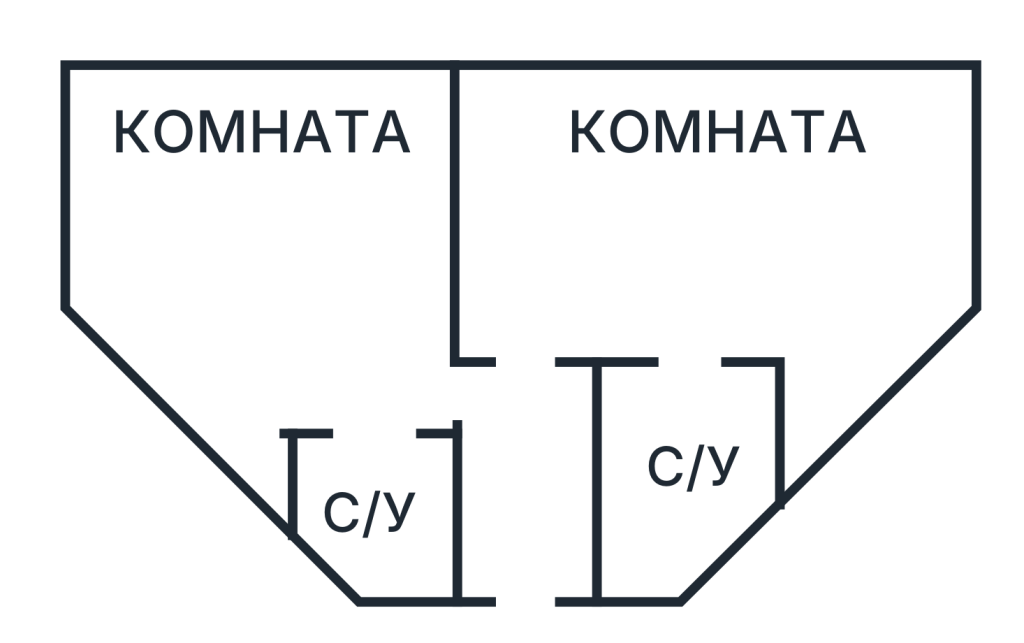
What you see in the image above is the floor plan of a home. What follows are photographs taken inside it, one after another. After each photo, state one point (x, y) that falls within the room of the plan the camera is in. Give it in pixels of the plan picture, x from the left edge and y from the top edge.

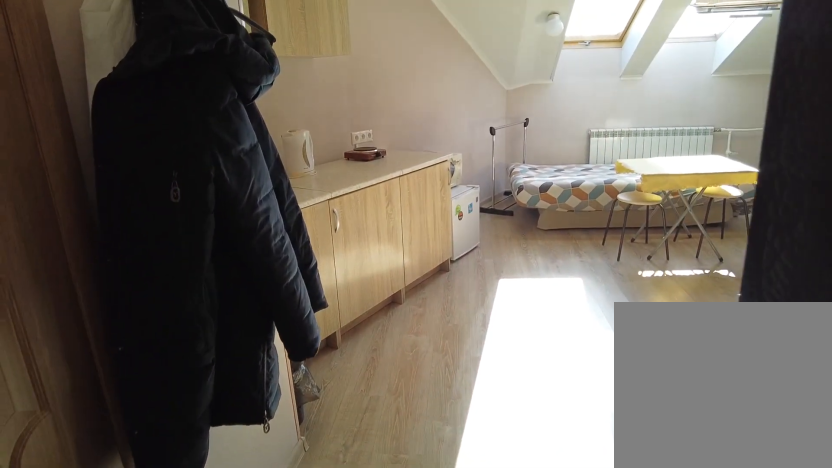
(492, 411)
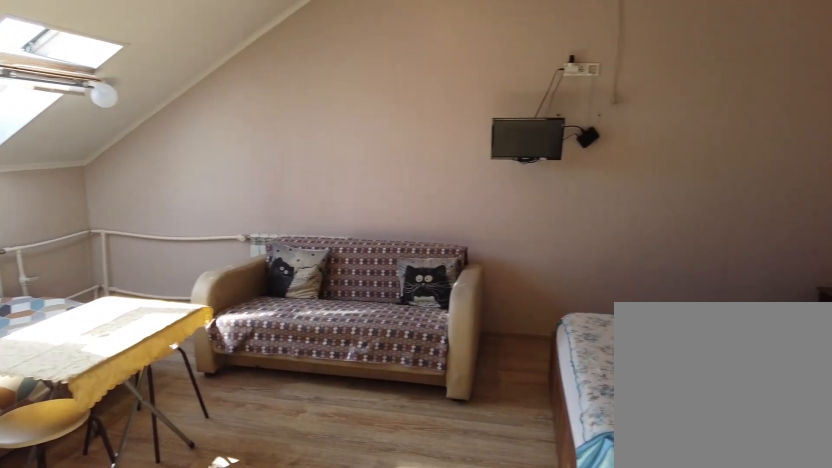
(335, 344)
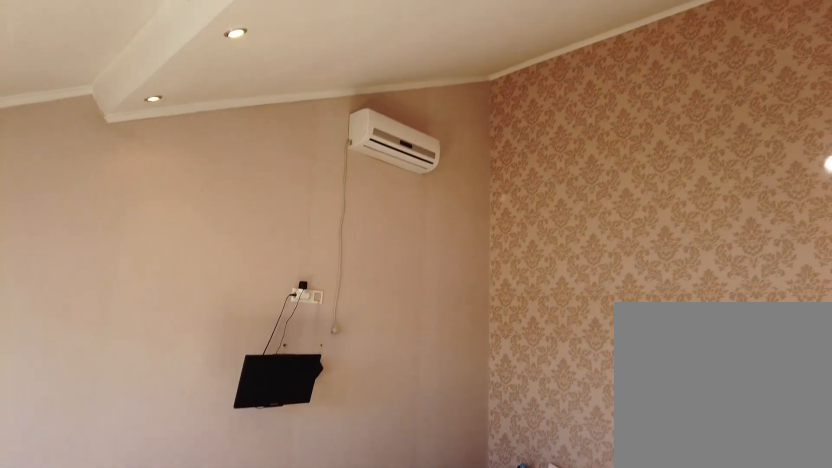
(335, 344)
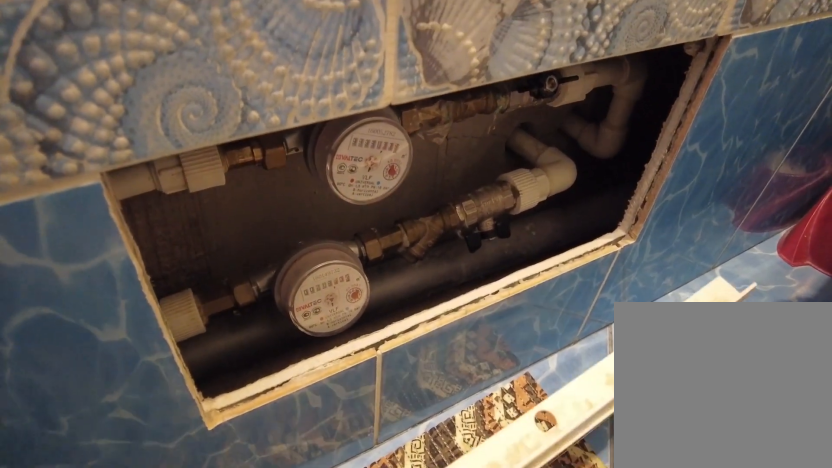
(395, 490)
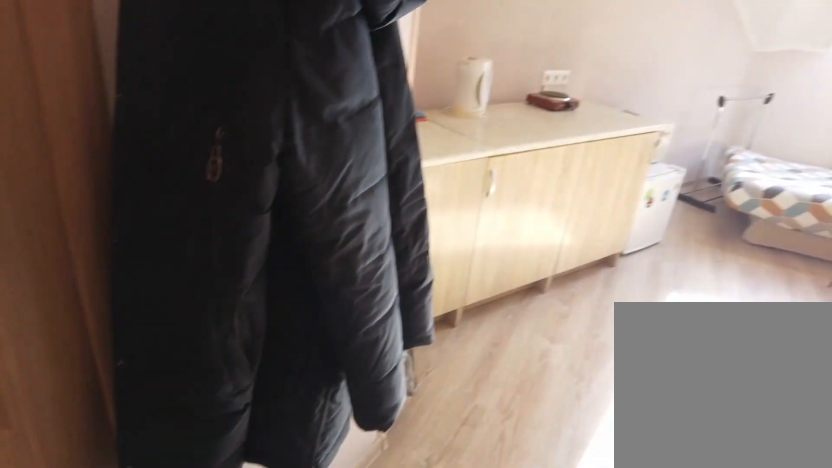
(345, 377)
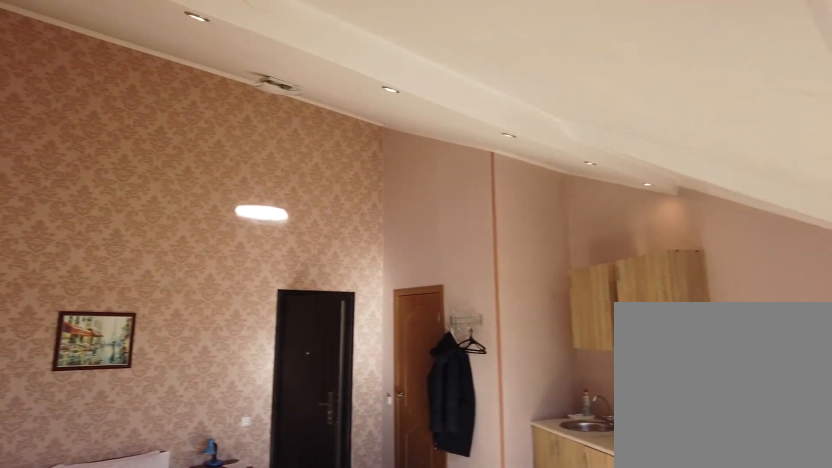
(379, 168)
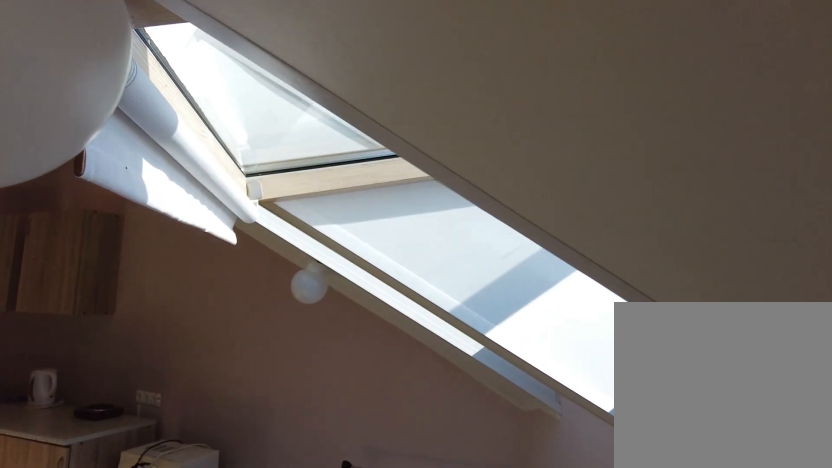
(379, 168)
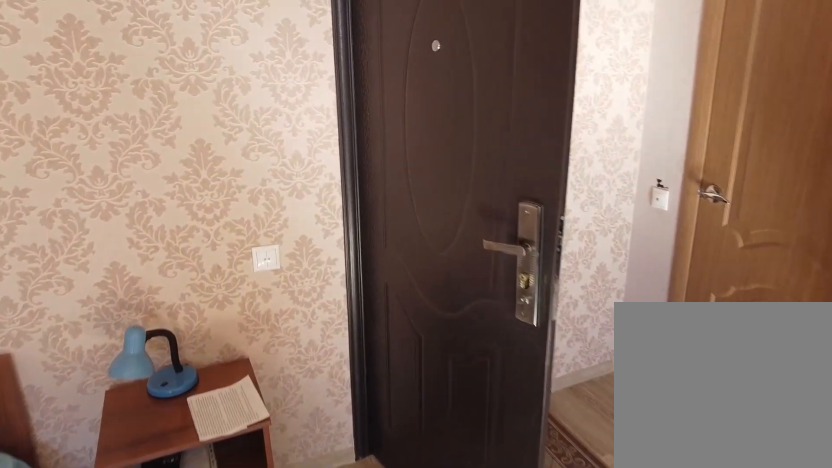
(405, 312)
